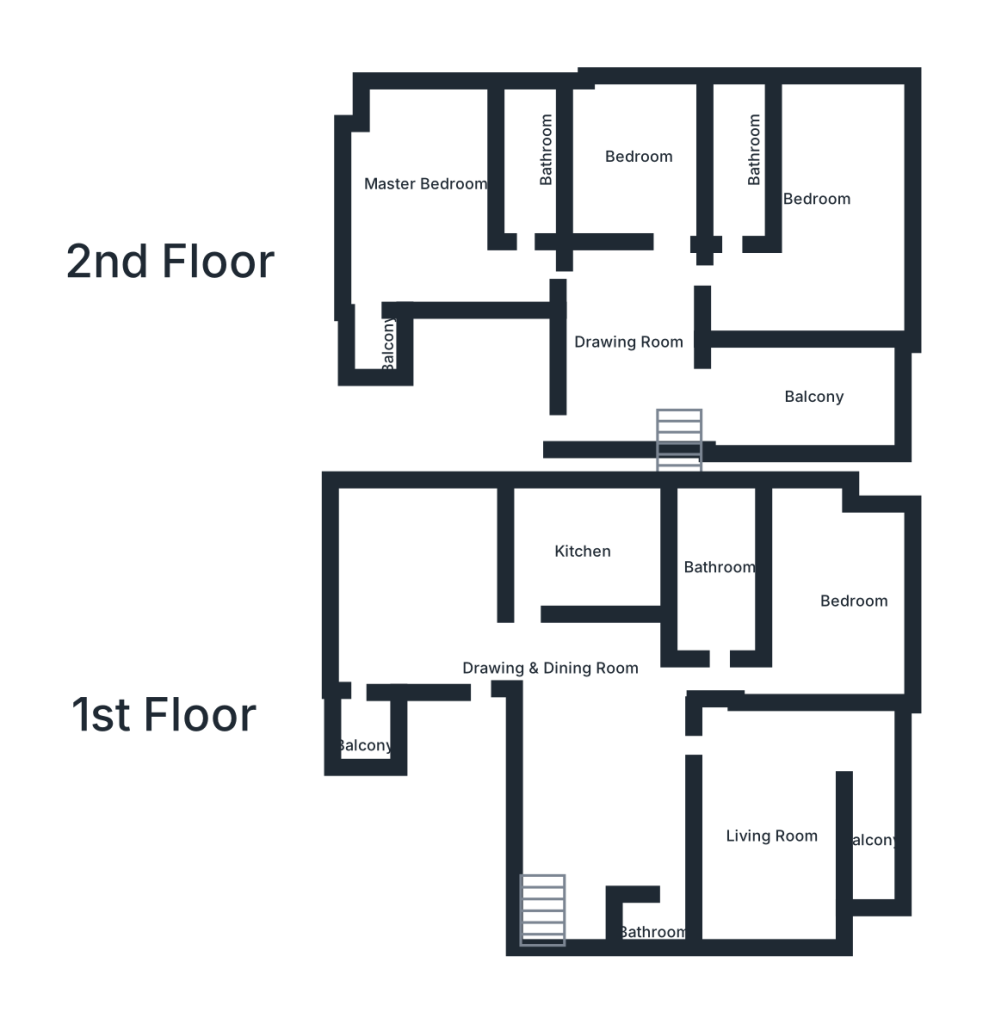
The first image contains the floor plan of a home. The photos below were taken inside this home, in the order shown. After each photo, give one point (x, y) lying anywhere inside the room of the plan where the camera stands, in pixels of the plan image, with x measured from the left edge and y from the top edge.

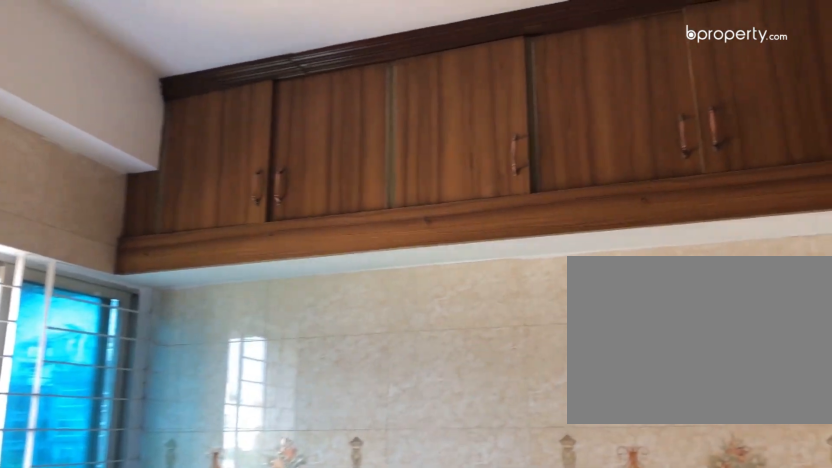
(579, 551)
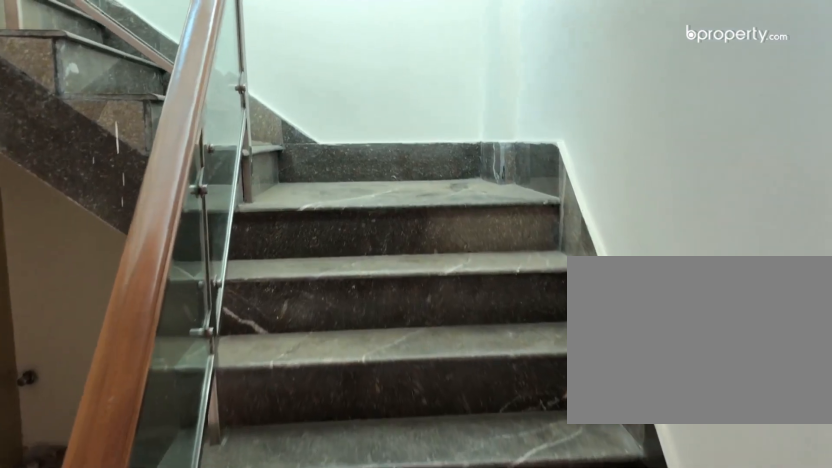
(546, 914)
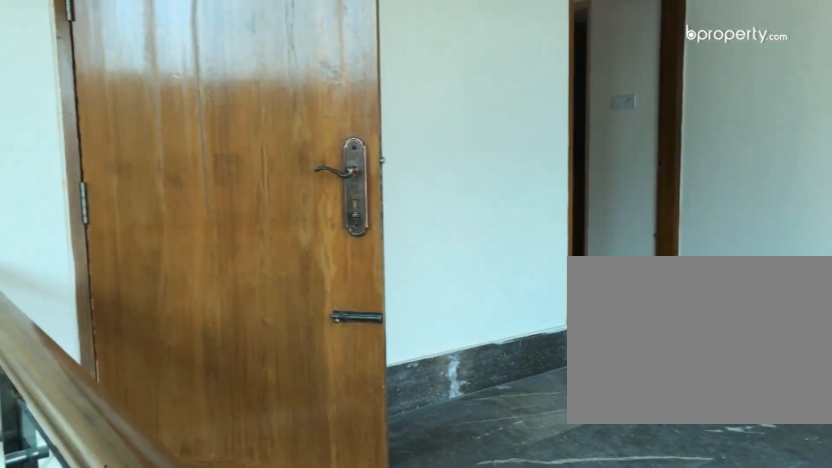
(640, 352)
